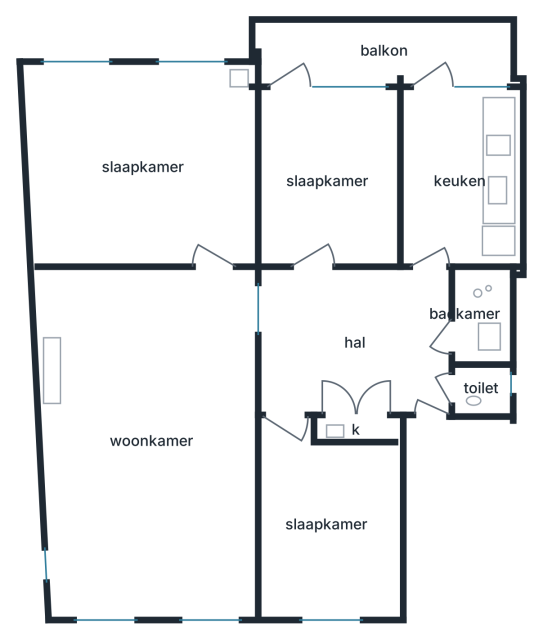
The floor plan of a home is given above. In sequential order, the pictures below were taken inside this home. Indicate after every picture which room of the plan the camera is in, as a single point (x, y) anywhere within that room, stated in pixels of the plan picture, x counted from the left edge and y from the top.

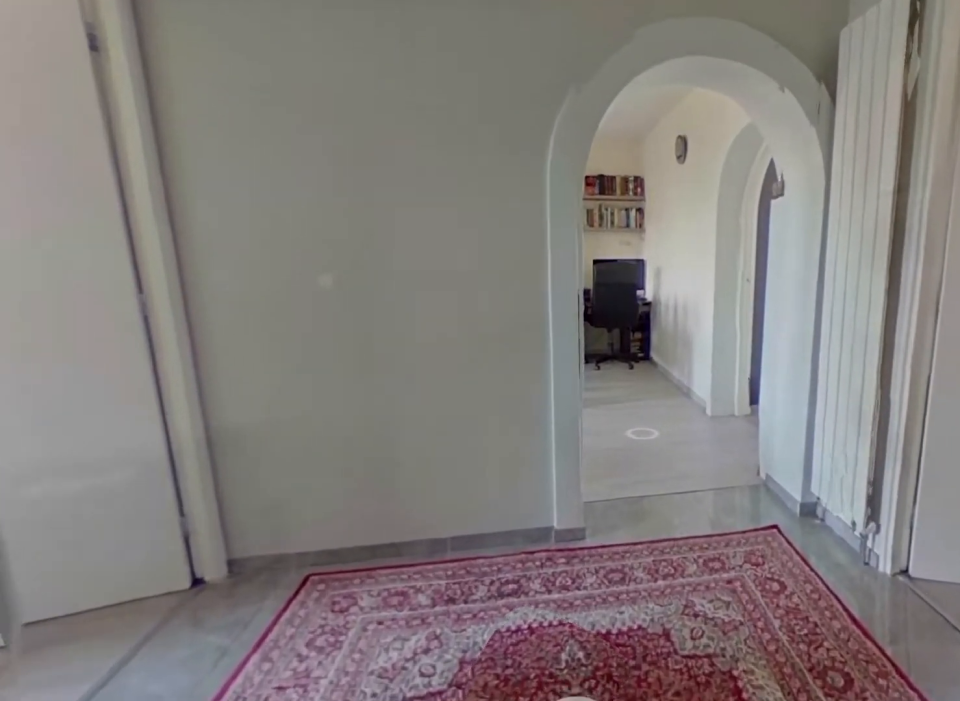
(353, 337)
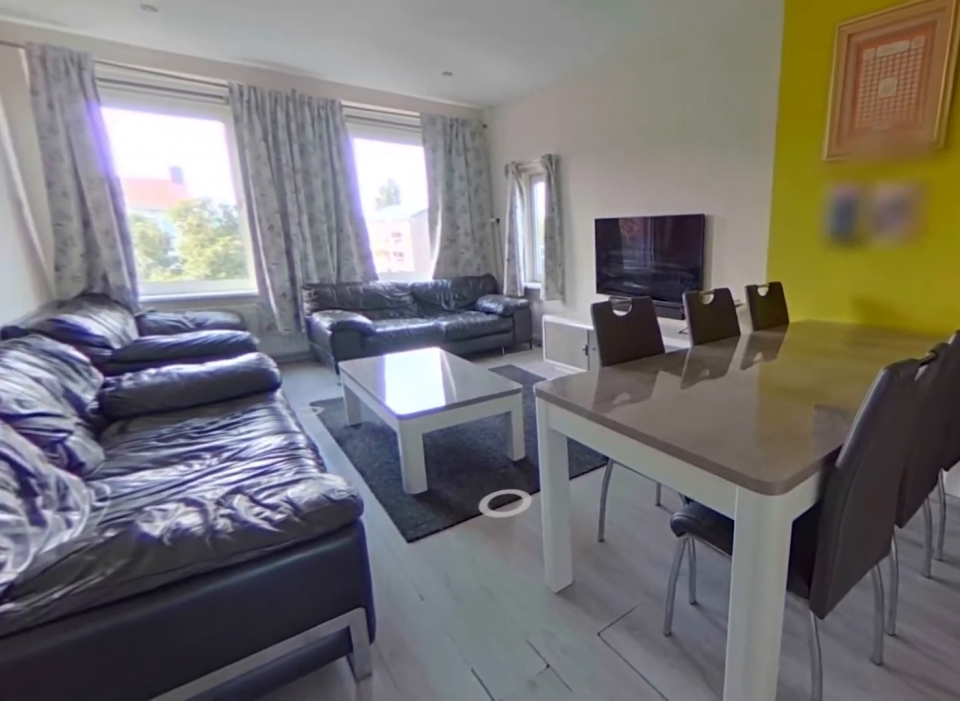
(152, 441)
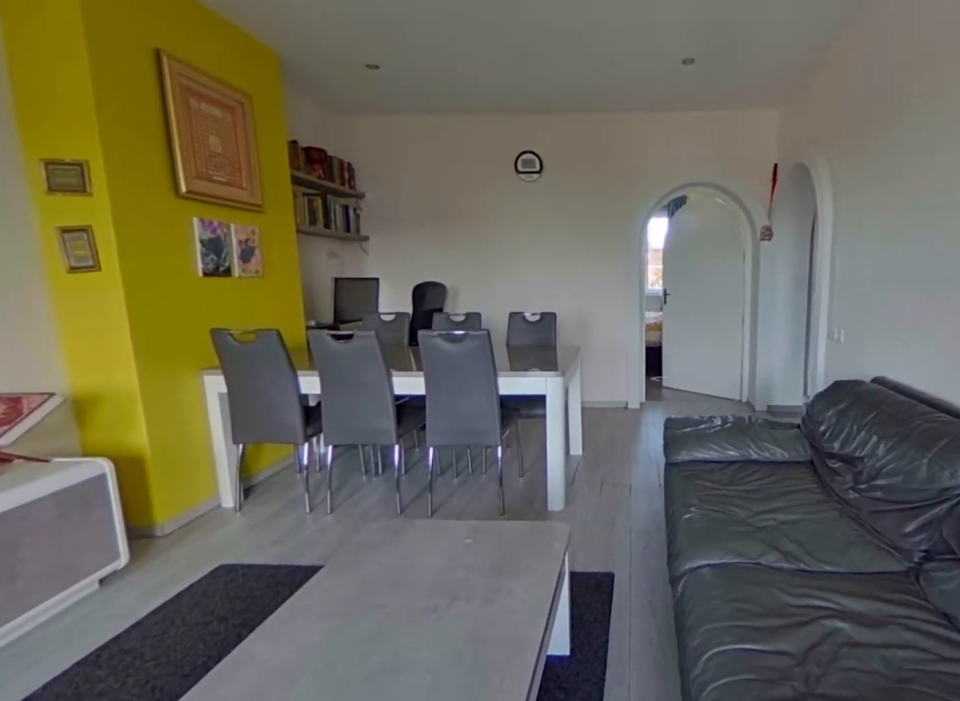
(152, 441)
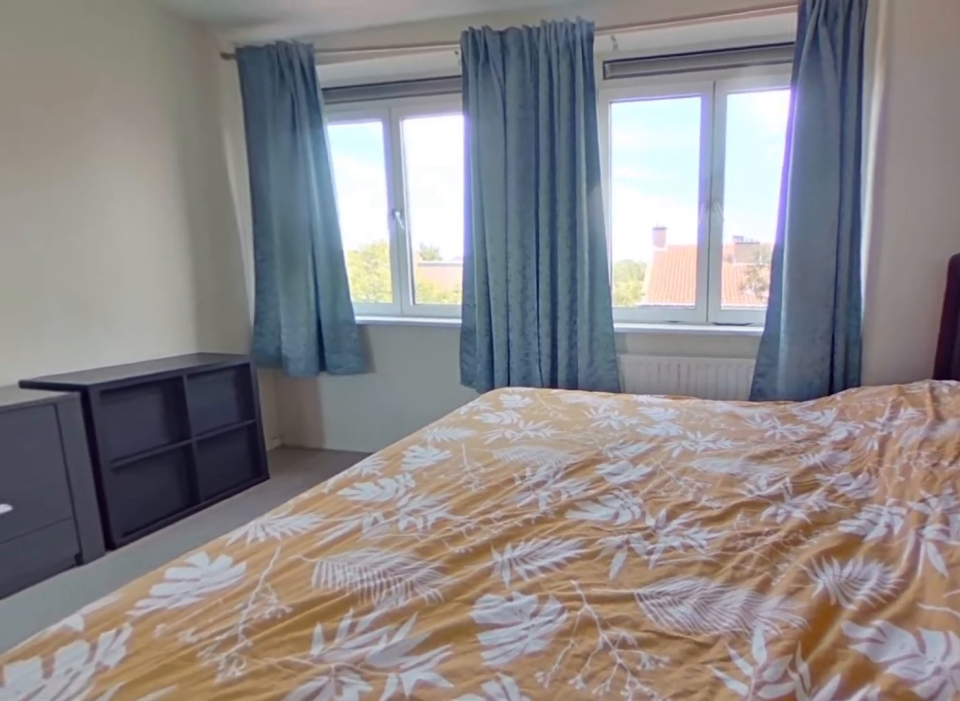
(142, 166)
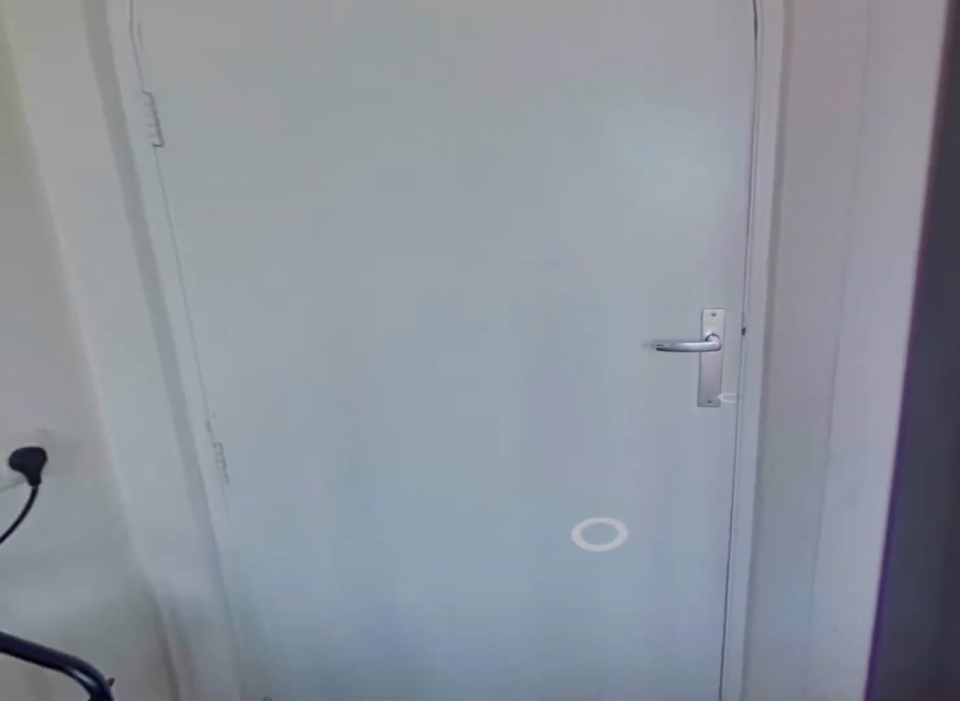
(142, 166)
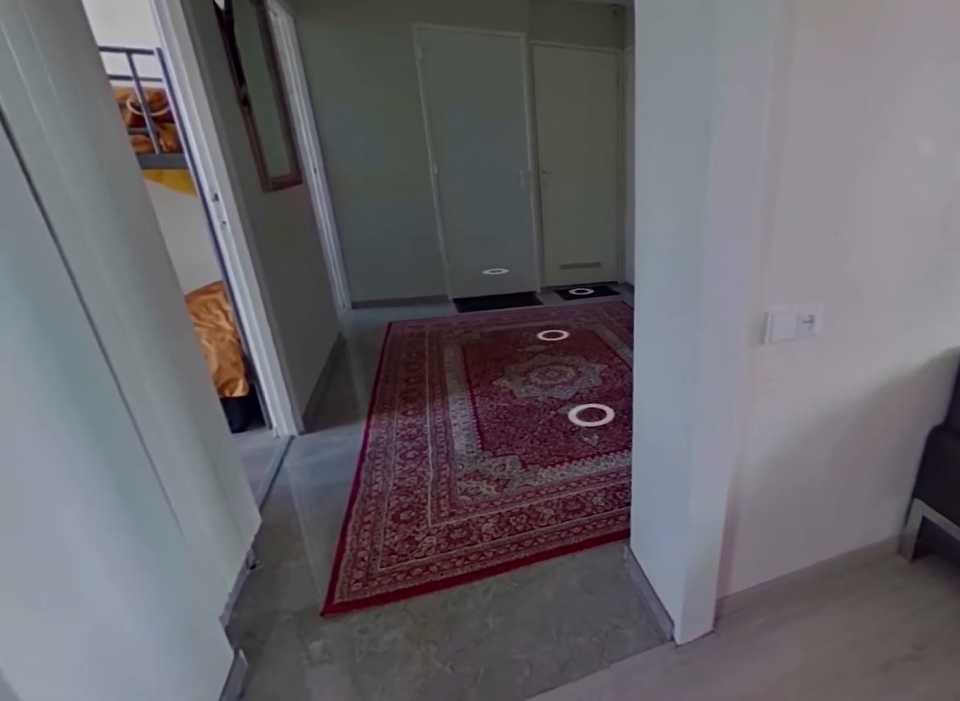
(152, 441)
